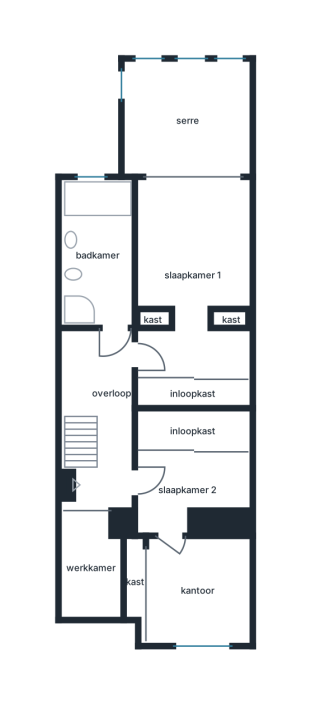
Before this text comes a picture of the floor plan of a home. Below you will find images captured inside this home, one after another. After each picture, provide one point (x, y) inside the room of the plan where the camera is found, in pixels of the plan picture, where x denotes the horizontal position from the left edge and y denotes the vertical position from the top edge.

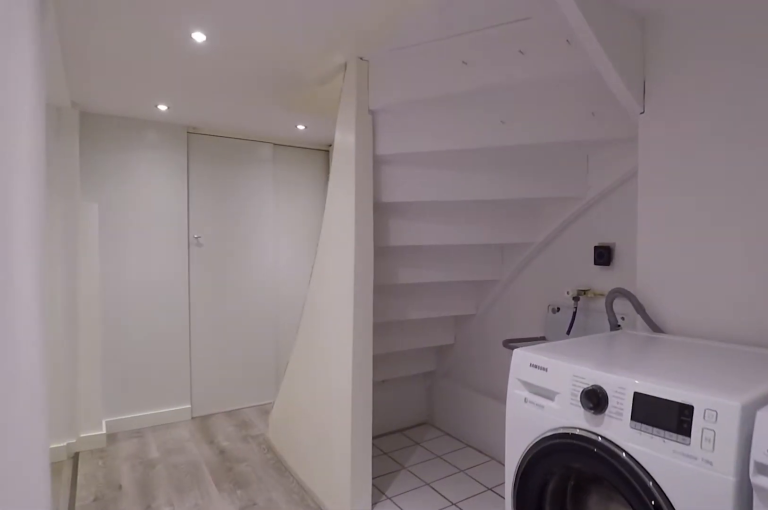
(104, 428)
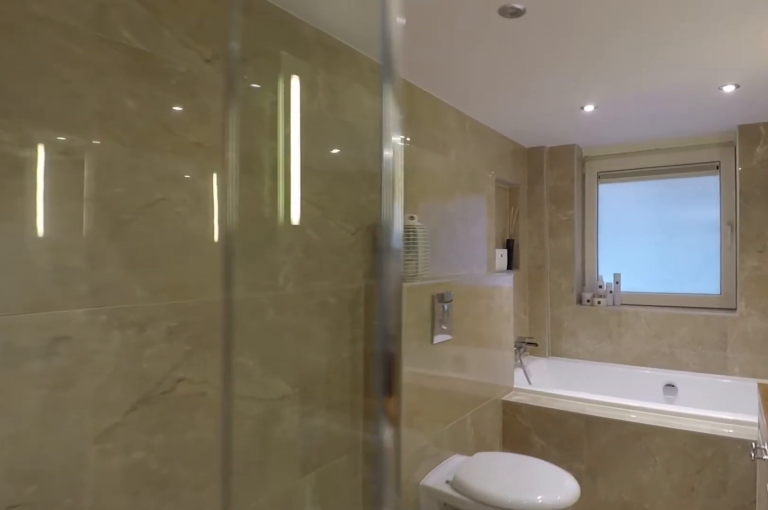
(98, 255)
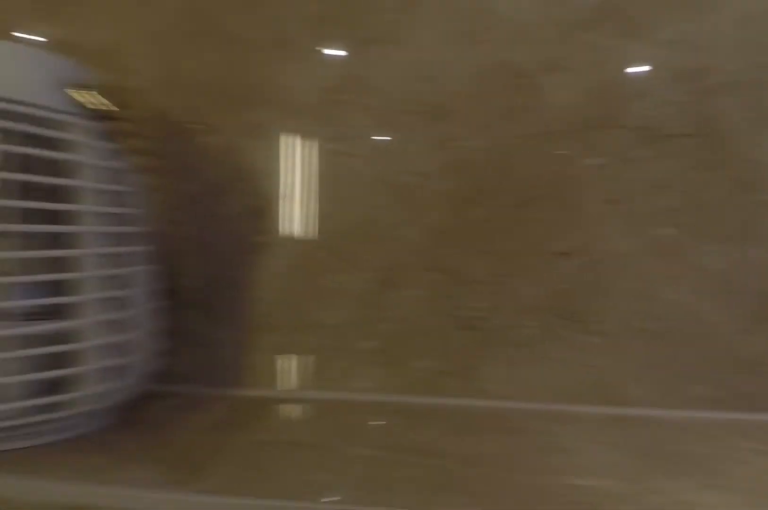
(98, 255)
